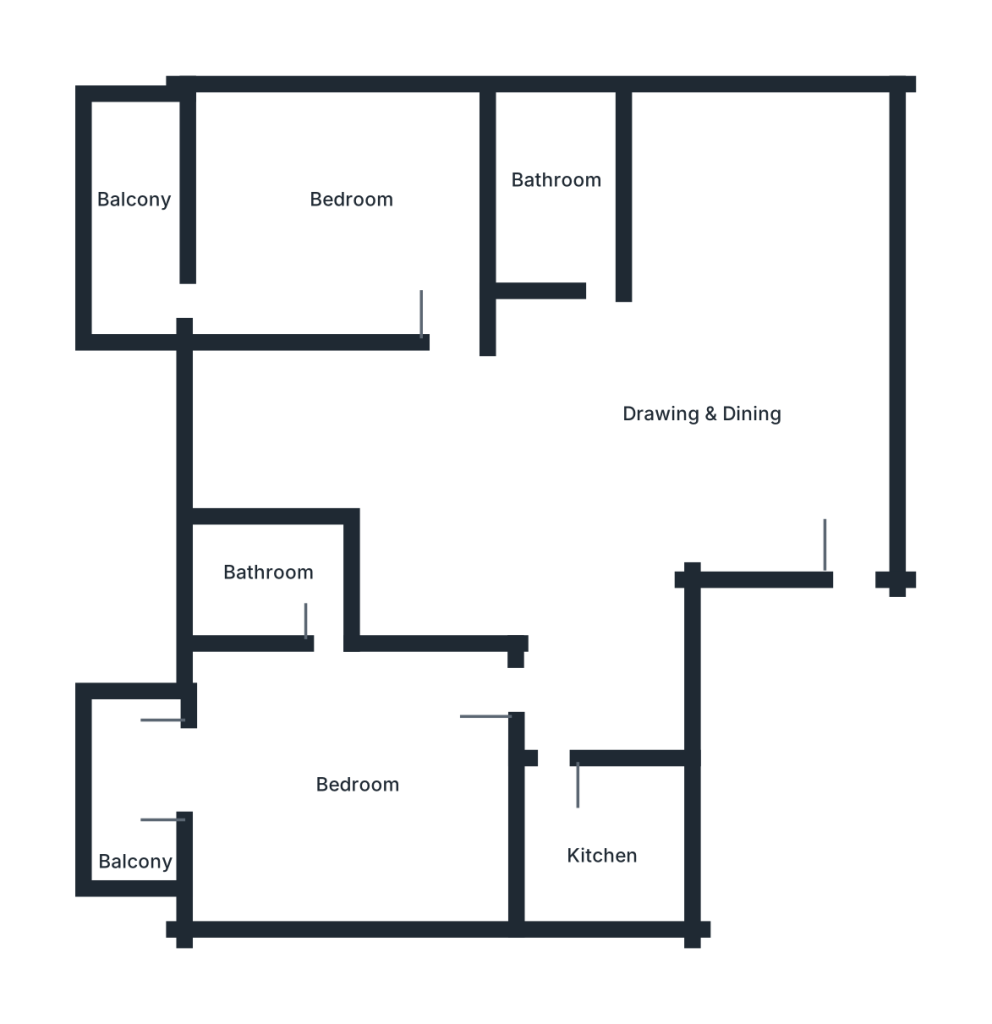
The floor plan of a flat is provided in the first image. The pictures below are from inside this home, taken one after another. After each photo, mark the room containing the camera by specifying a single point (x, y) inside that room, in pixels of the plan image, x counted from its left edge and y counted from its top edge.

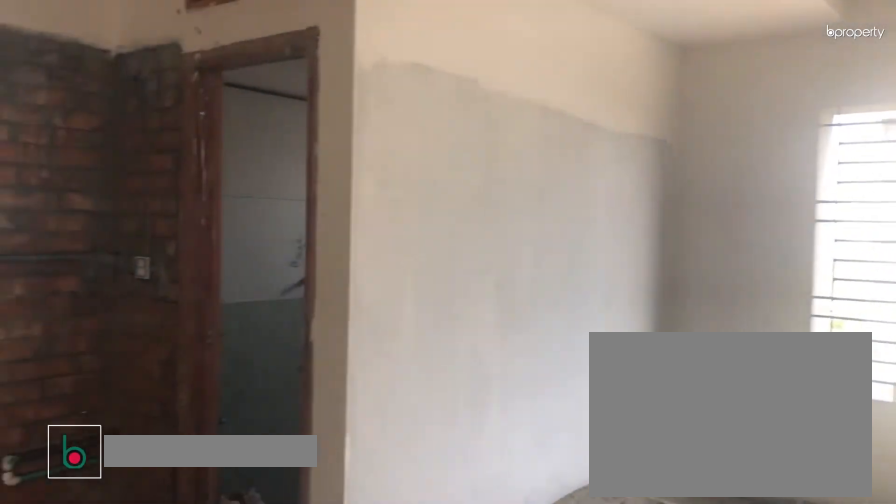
(701, 306)
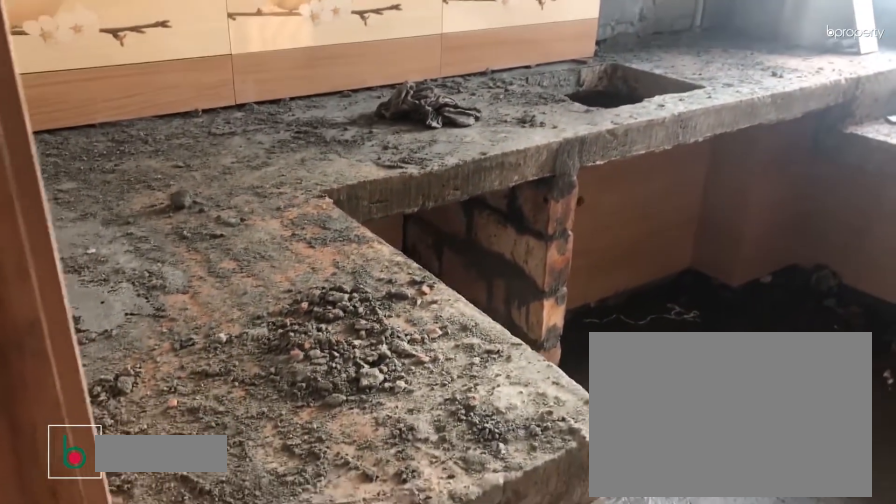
(603, 838)
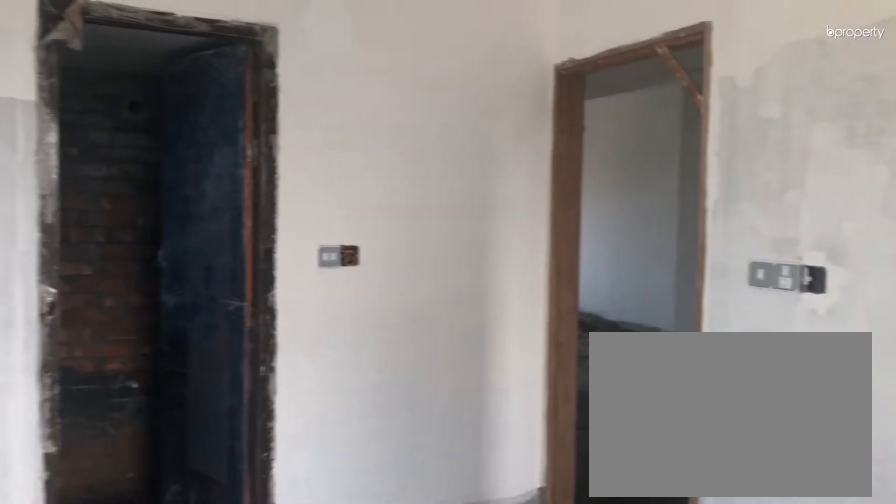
(348, 804)
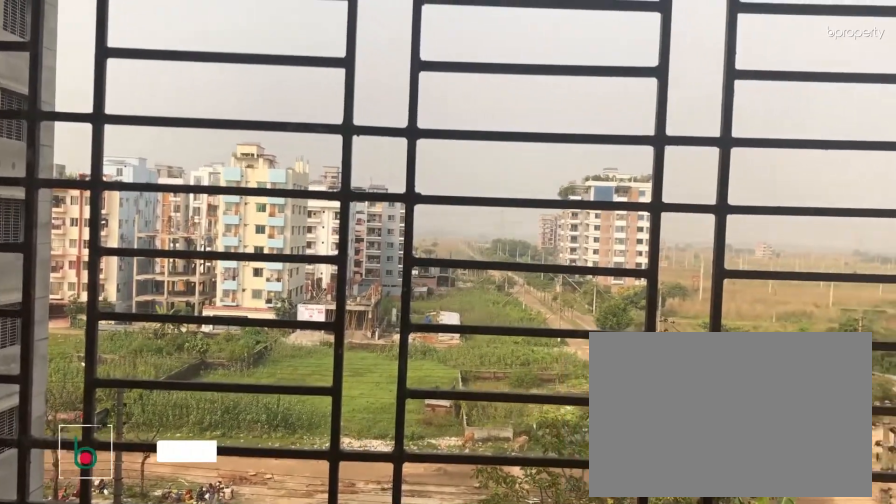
(130, 210)
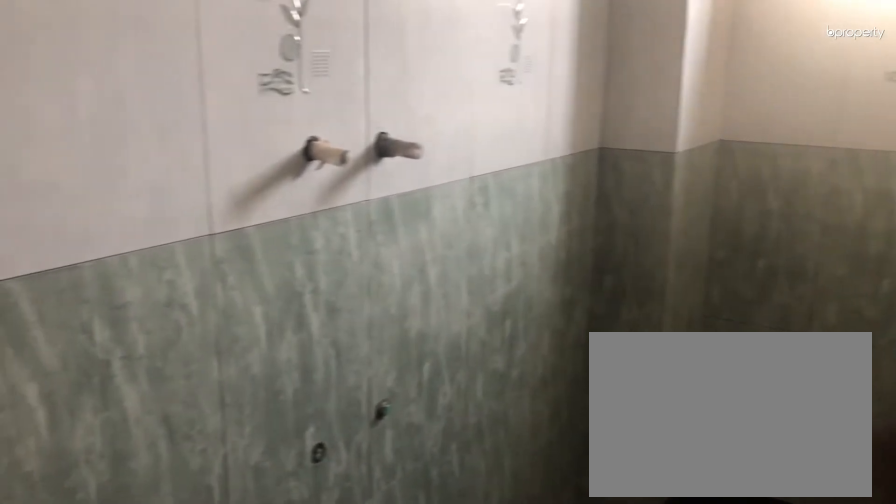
(550, 187)
